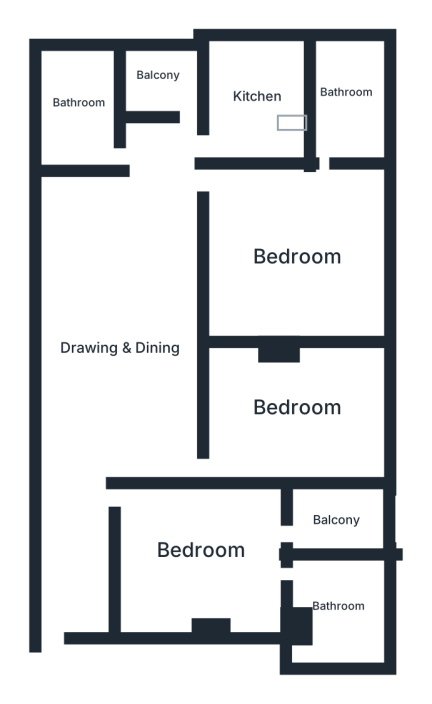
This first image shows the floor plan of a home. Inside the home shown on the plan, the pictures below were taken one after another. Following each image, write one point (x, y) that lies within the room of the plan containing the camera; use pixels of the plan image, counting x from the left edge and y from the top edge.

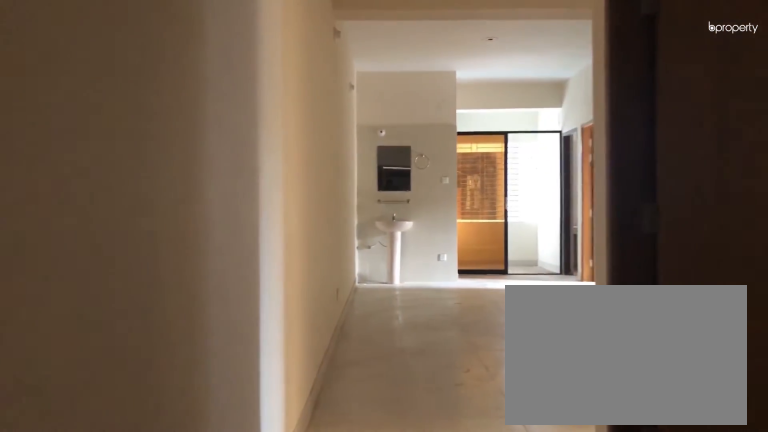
(60, 534)
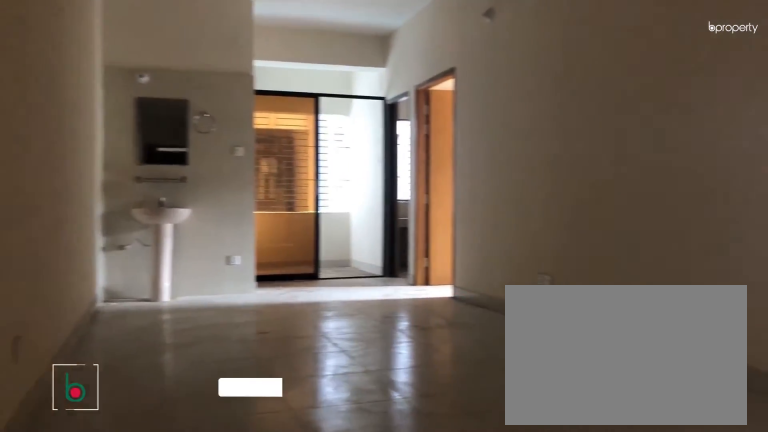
(119, 365)
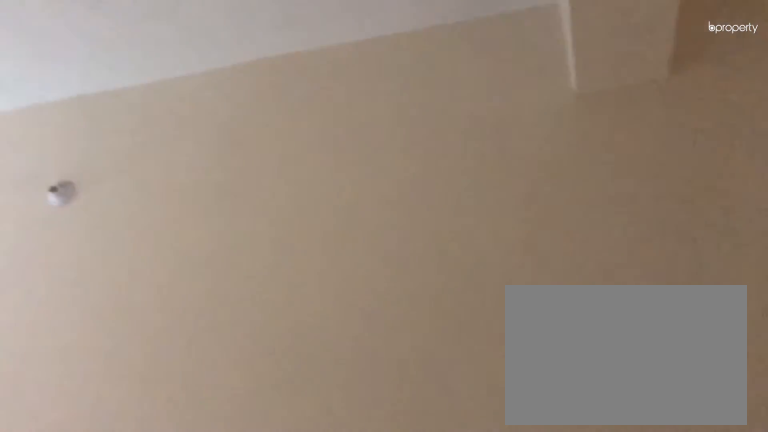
(120, 344)
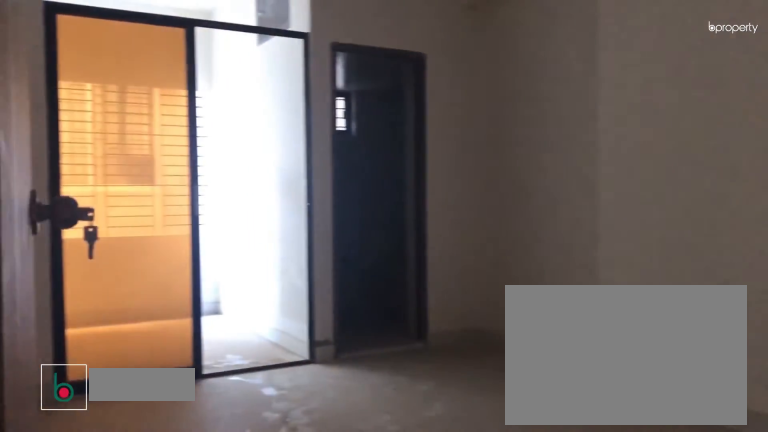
(200, 552)
